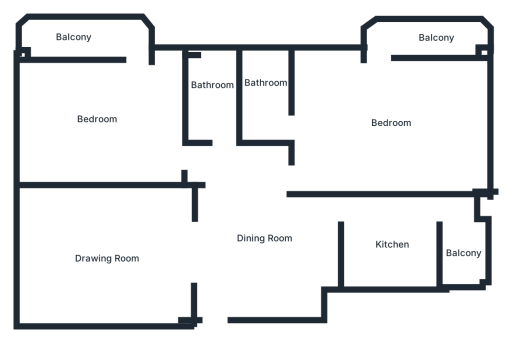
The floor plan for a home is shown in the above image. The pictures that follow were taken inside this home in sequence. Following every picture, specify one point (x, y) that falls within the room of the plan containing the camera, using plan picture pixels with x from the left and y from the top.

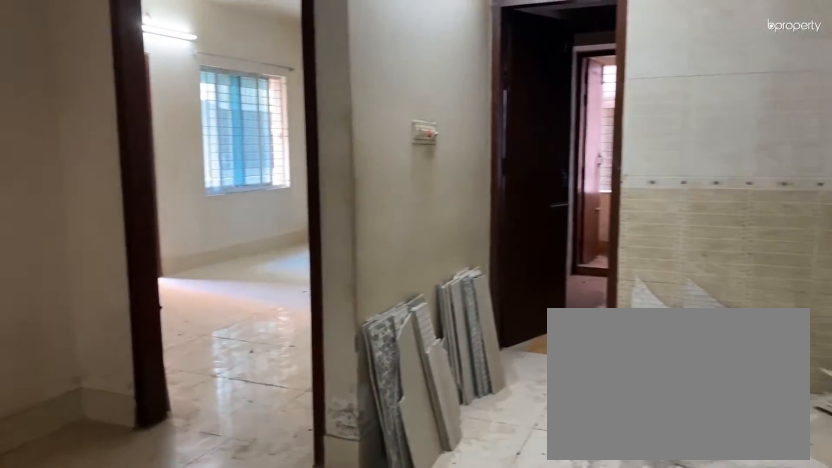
(259, 231)
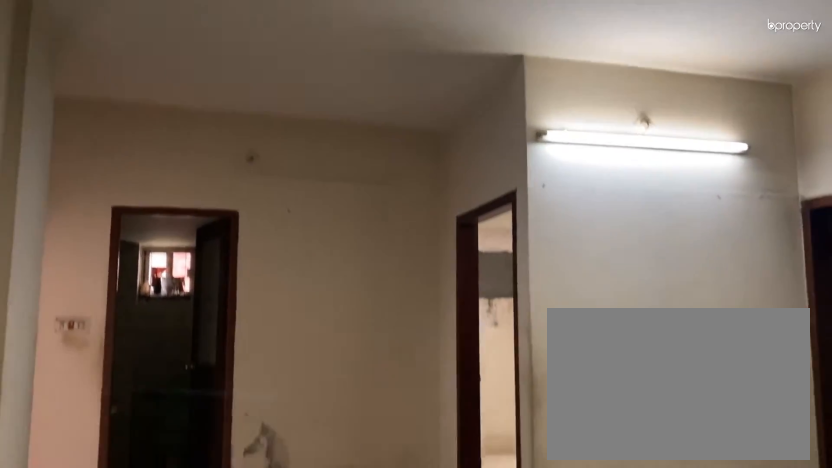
(259, 231)
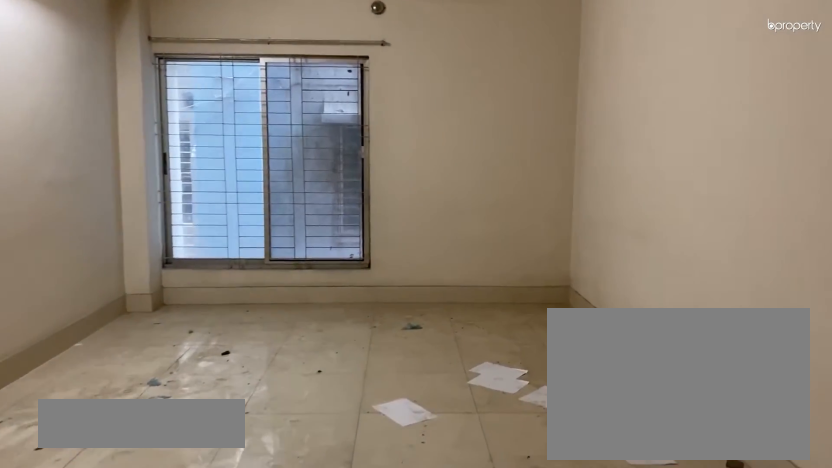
(101, 251)
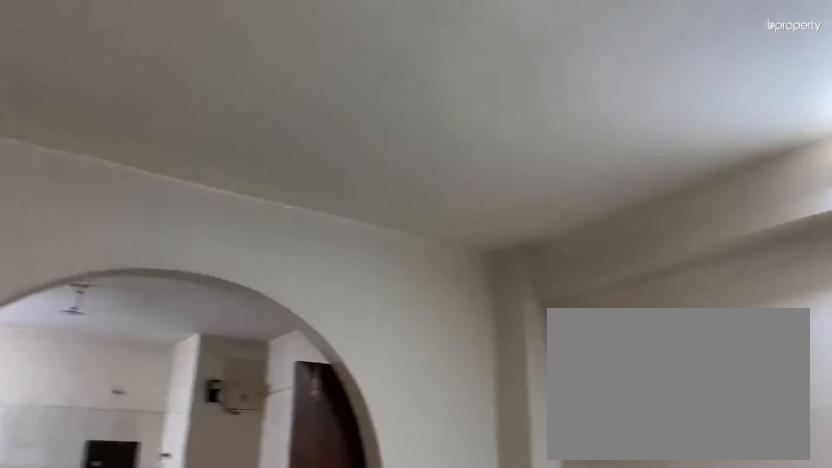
(101, 251)
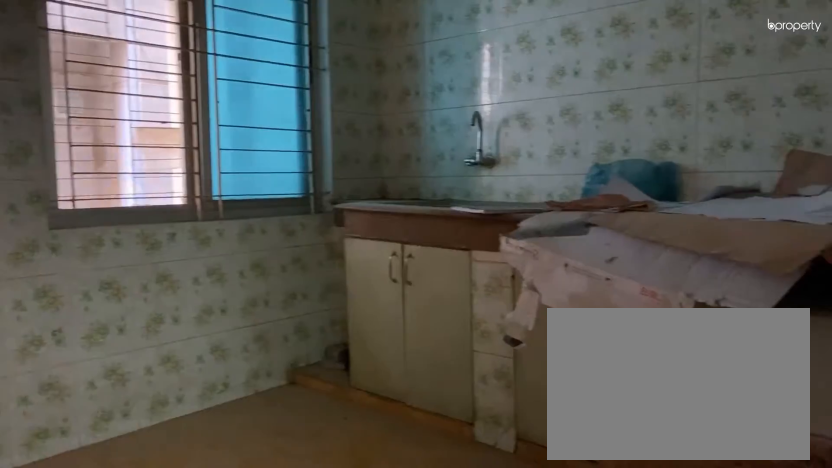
(388, 243)
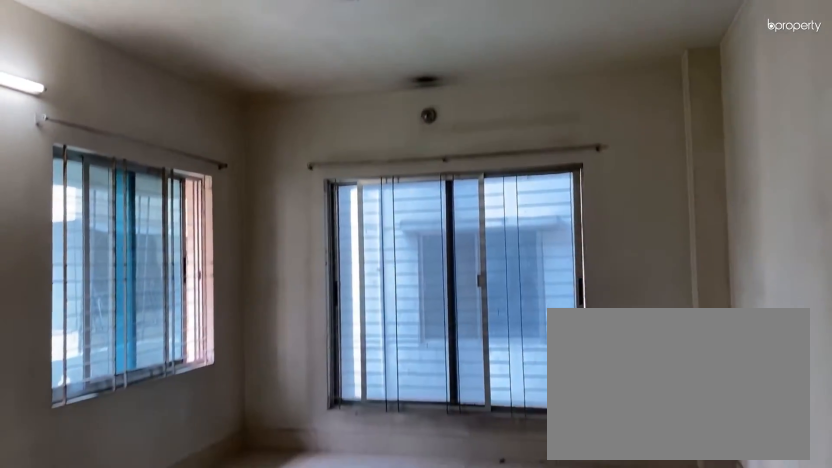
(391, 116)
